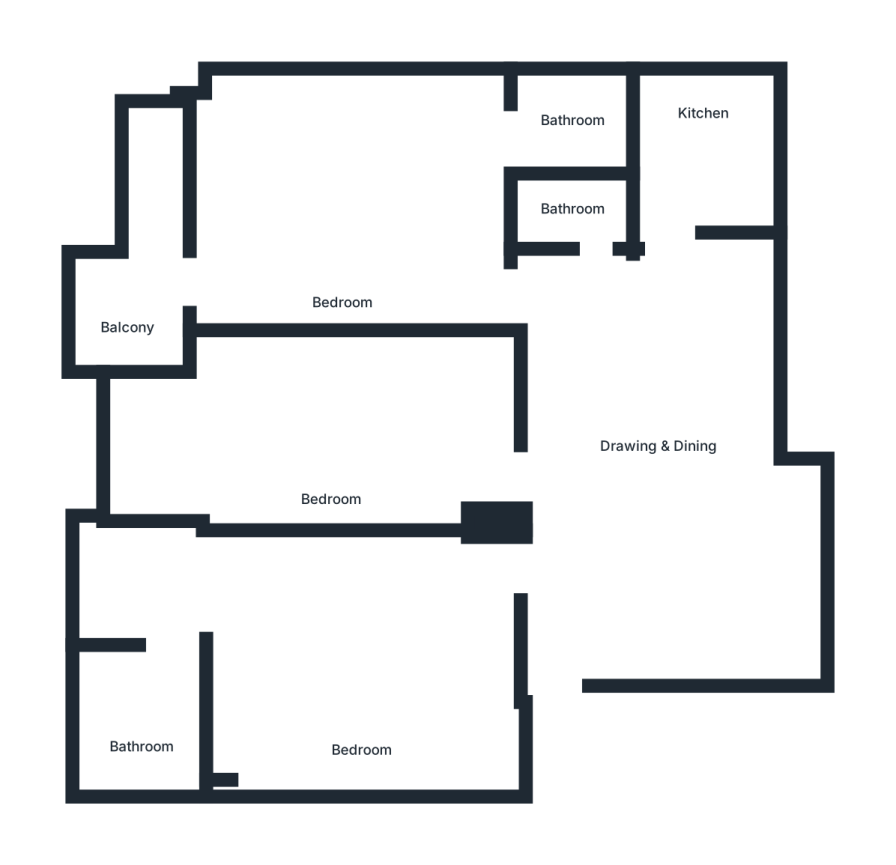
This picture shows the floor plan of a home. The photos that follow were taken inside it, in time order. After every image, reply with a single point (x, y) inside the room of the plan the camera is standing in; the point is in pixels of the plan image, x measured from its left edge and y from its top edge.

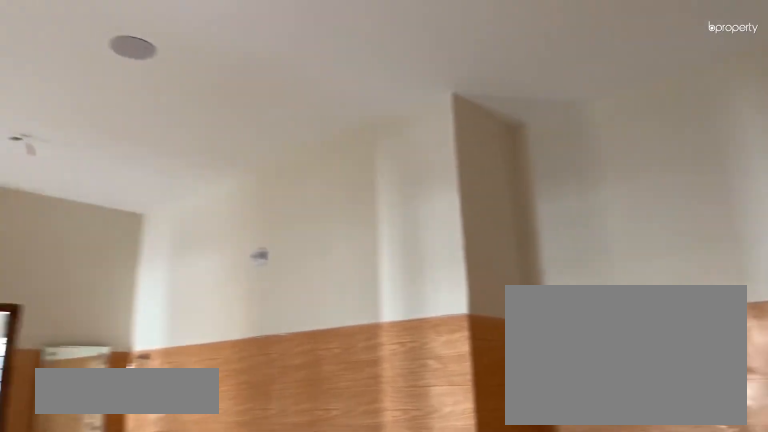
(669, 438)
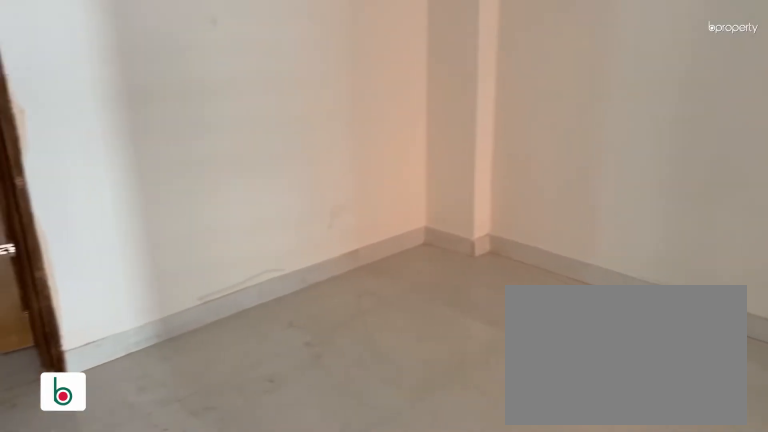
(362, 662)
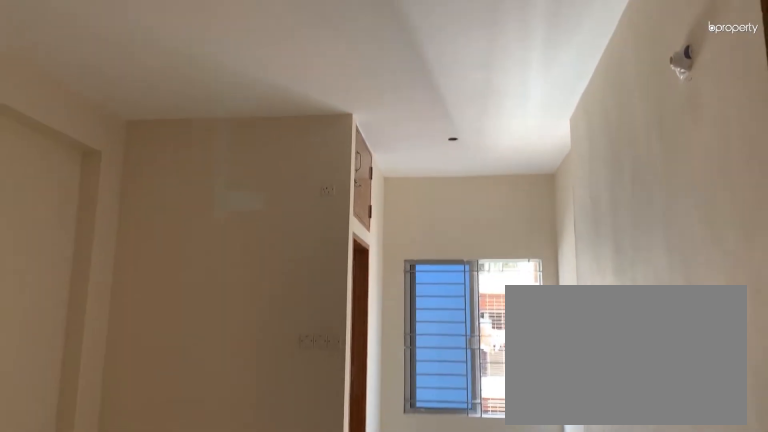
(362, 662)
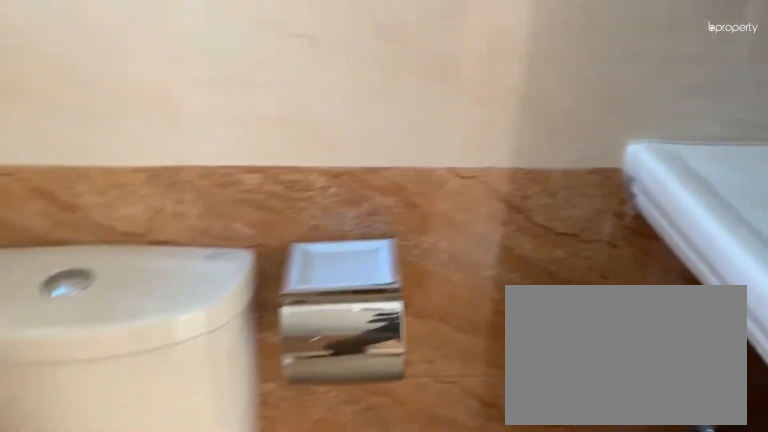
(138, 752)
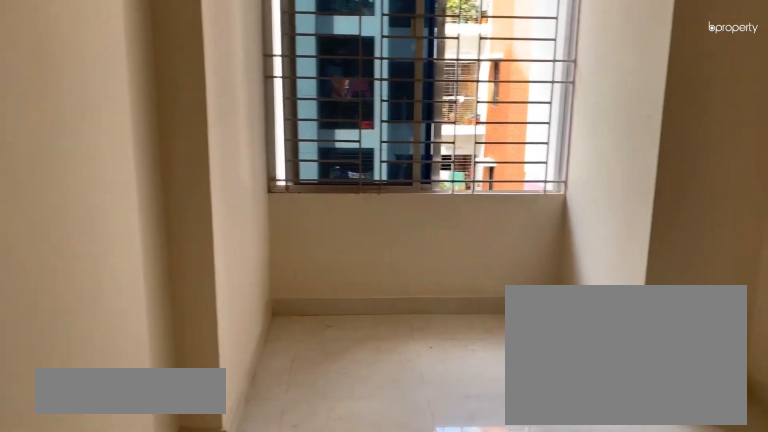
(345, 427)
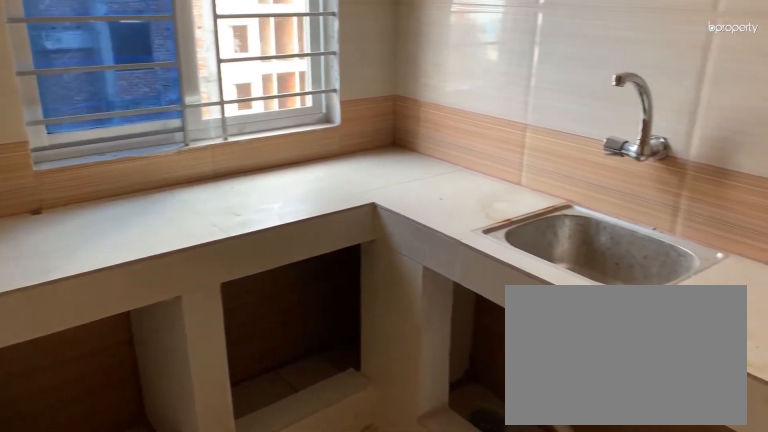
(703, 124)
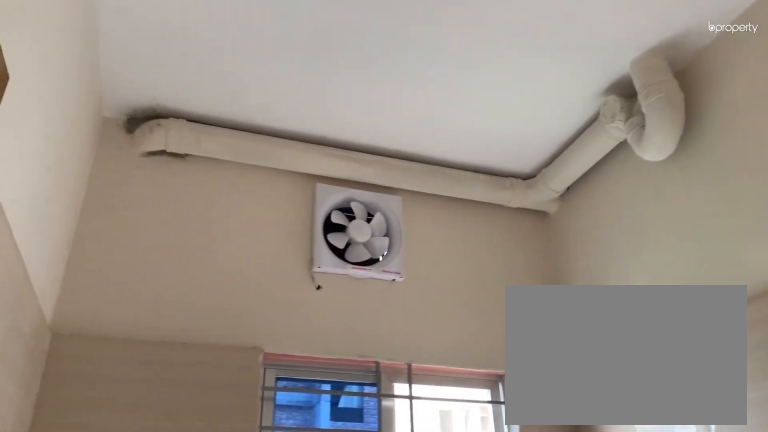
(703, 124)
